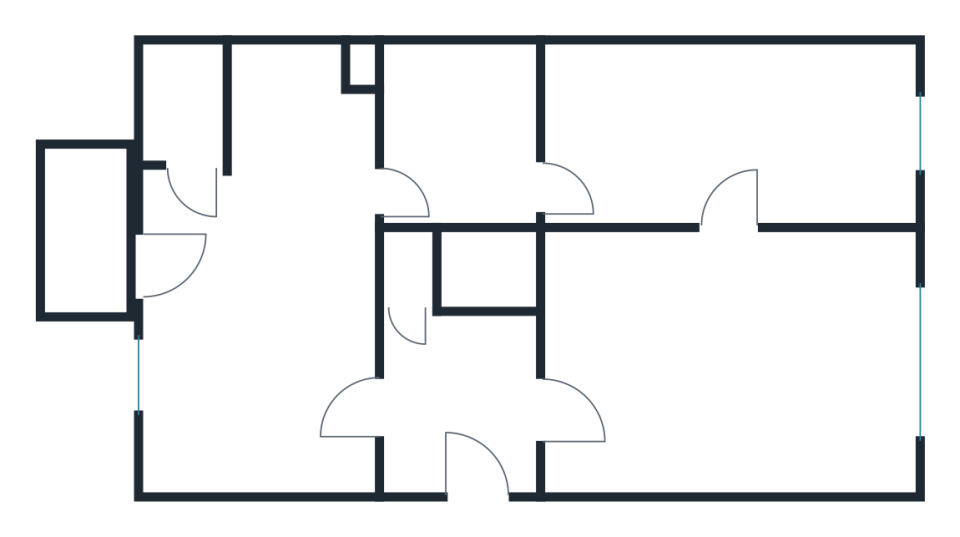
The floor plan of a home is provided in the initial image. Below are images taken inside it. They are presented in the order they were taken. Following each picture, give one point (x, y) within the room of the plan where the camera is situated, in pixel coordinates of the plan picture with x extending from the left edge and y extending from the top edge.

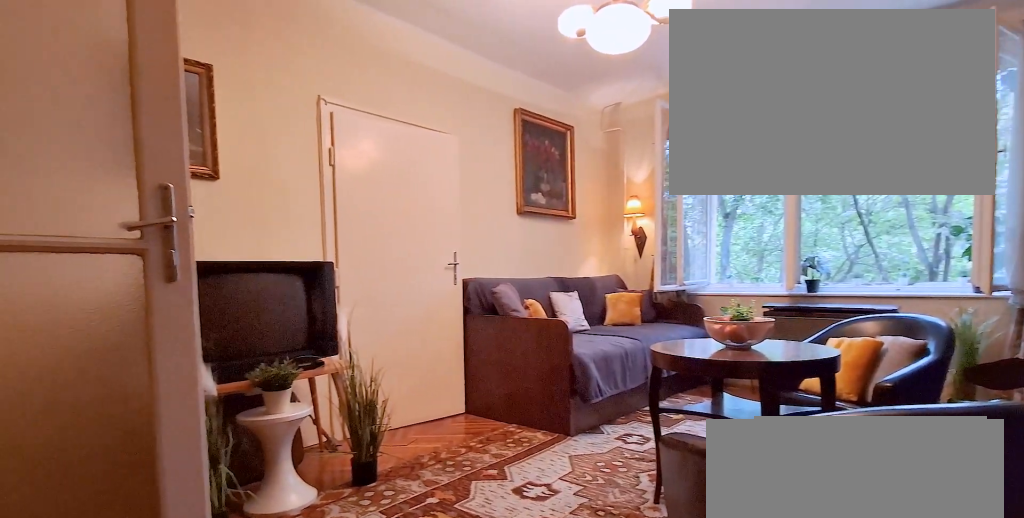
(725, 369)
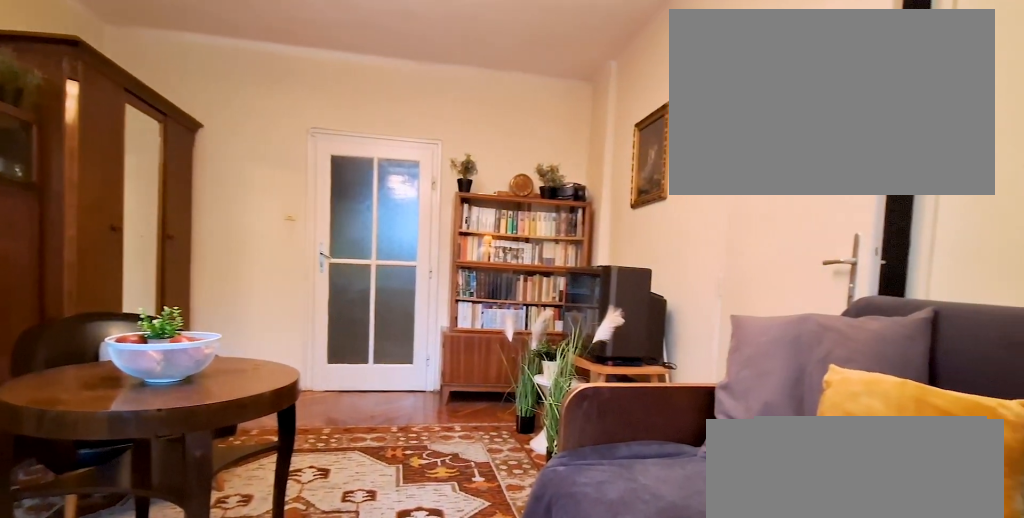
(725, 369)
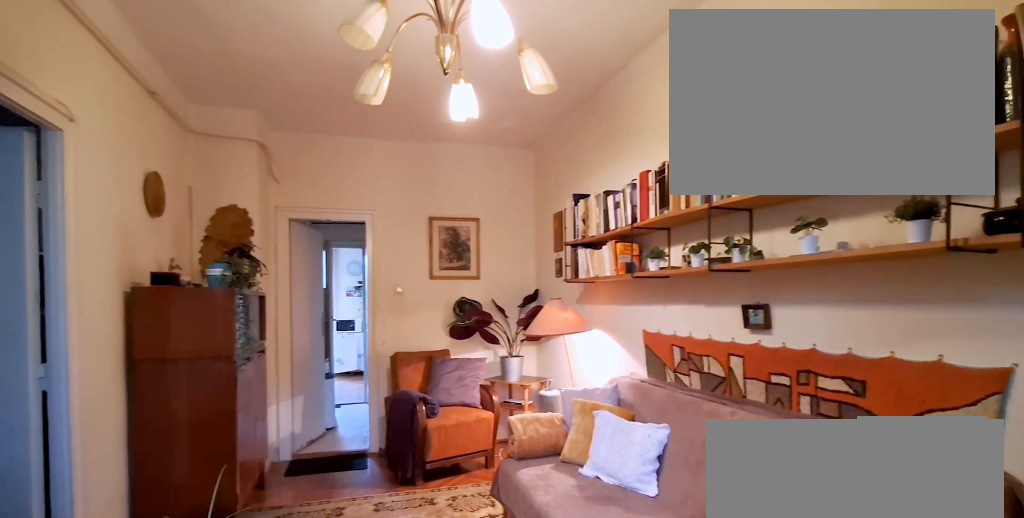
(724, 132)
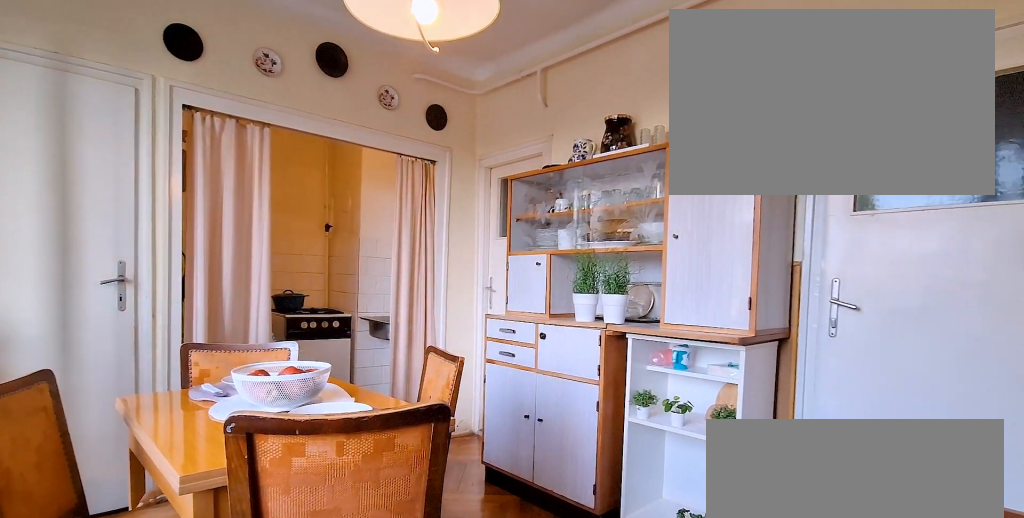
(265, 292)
